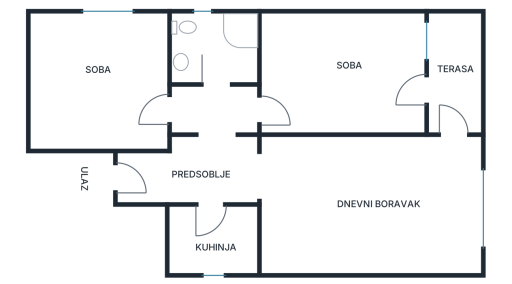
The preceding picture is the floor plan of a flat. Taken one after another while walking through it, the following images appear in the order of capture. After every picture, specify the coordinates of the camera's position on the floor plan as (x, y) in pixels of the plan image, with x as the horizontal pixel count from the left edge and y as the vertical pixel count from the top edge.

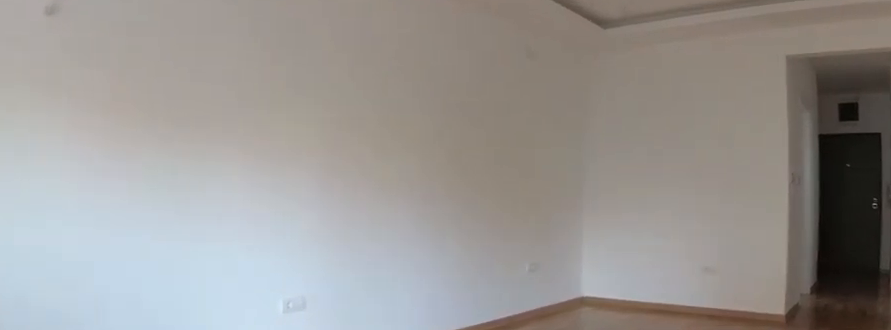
(438, 185)
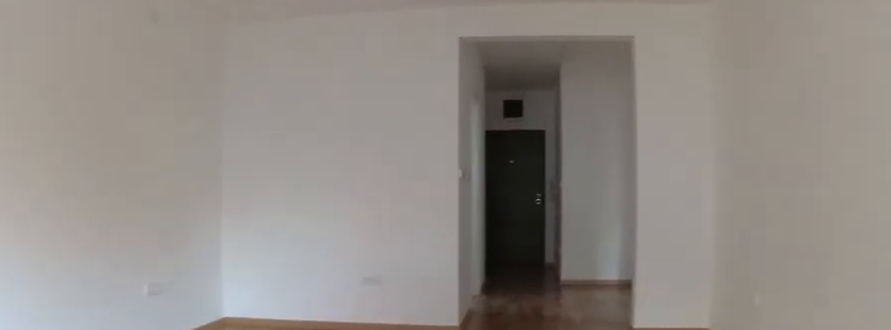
(406, 183)
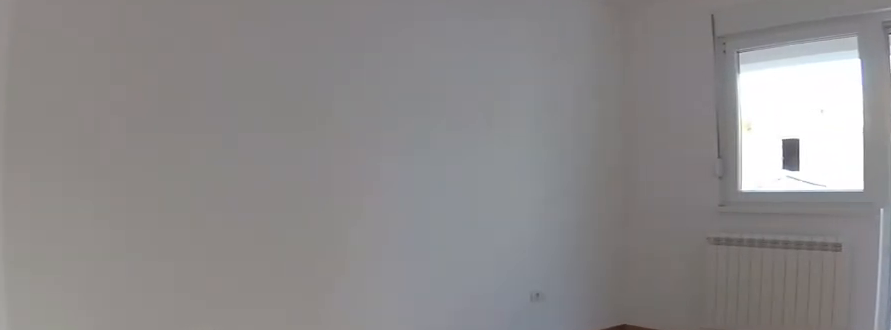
(254, 114)
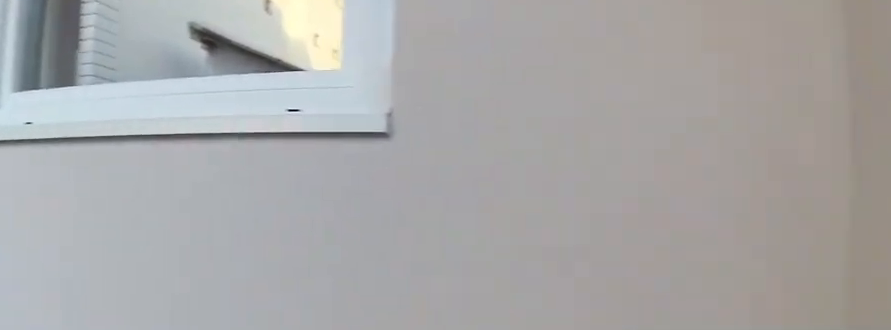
(454, 64)
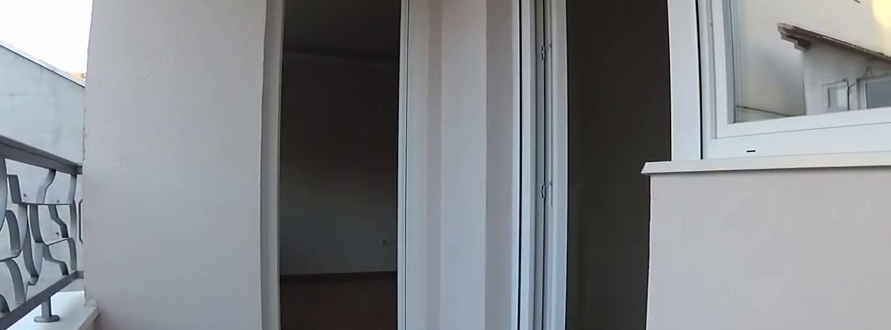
(456, 66)
